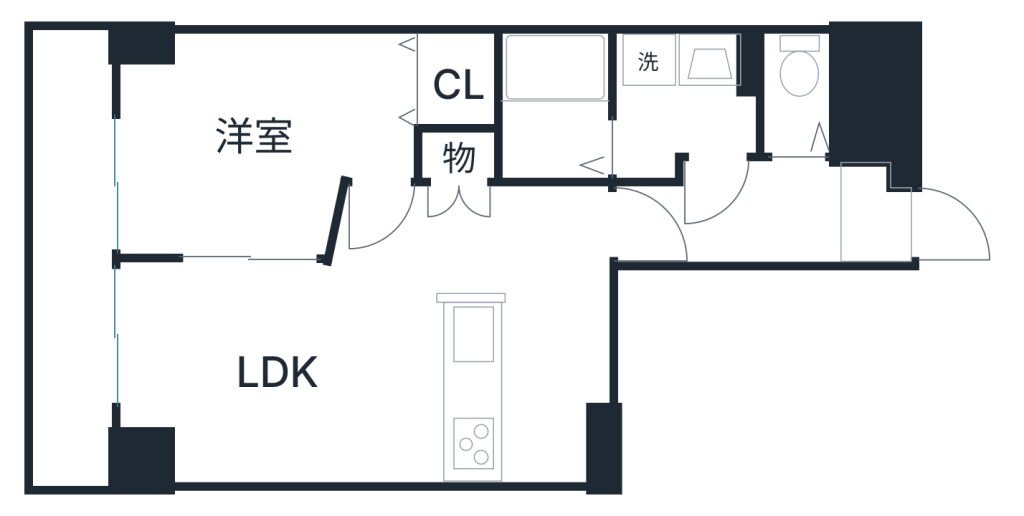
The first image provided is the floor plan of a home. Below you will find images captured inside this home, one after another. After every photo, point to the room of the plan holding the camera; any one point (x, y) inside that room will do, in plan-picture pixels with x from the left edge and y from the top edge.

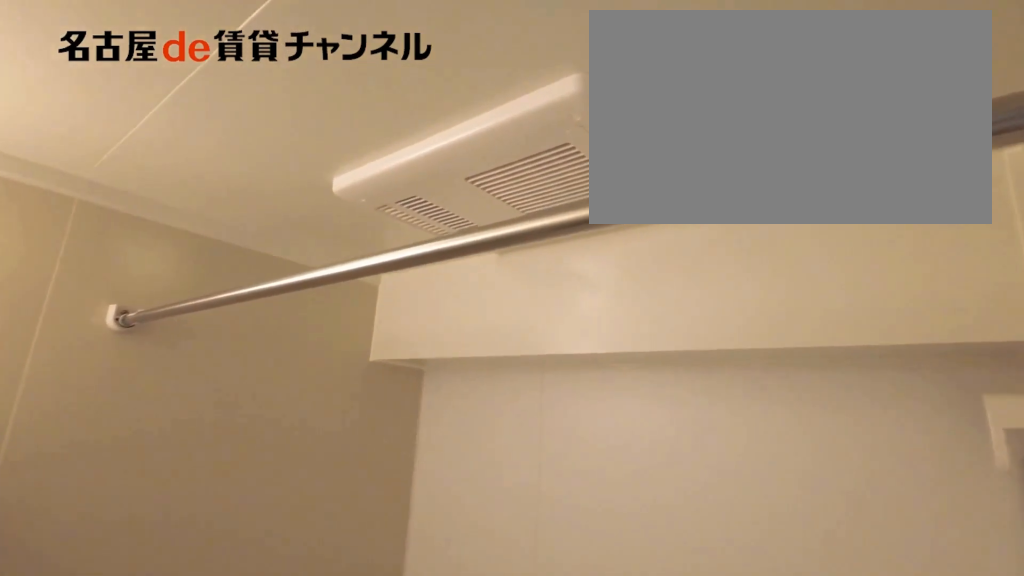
(551, 110)
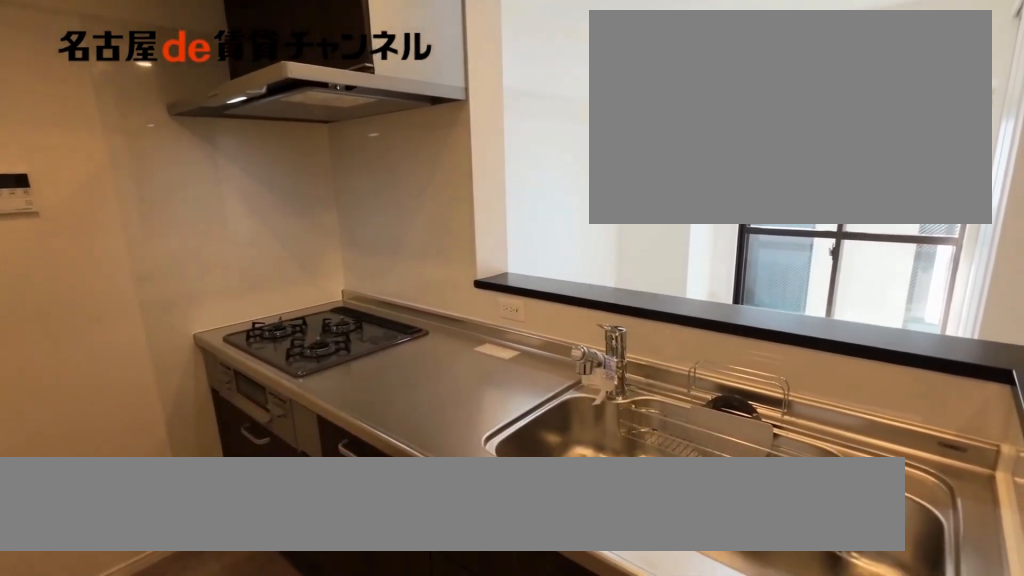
(524, 394)
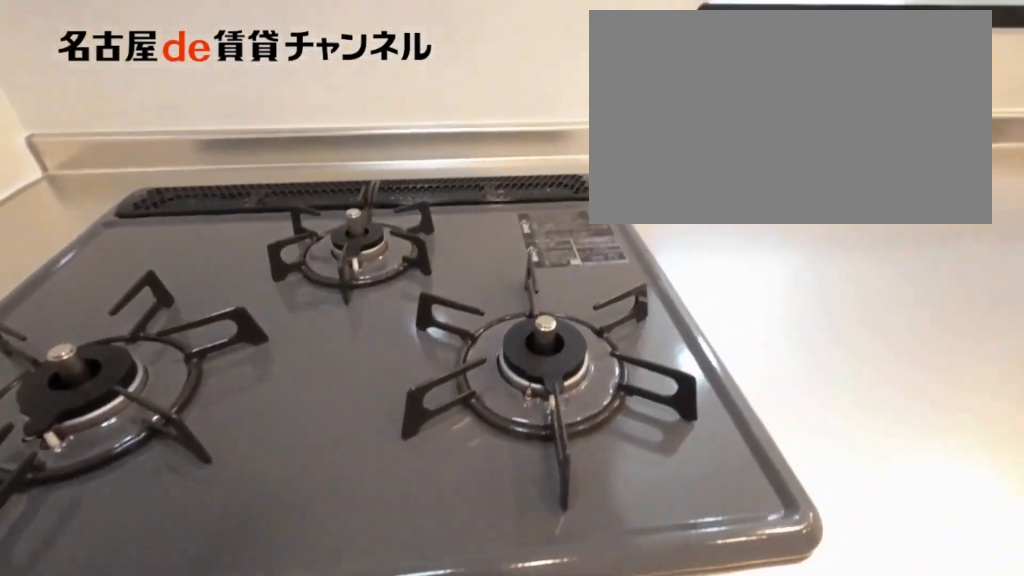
(524, 394)
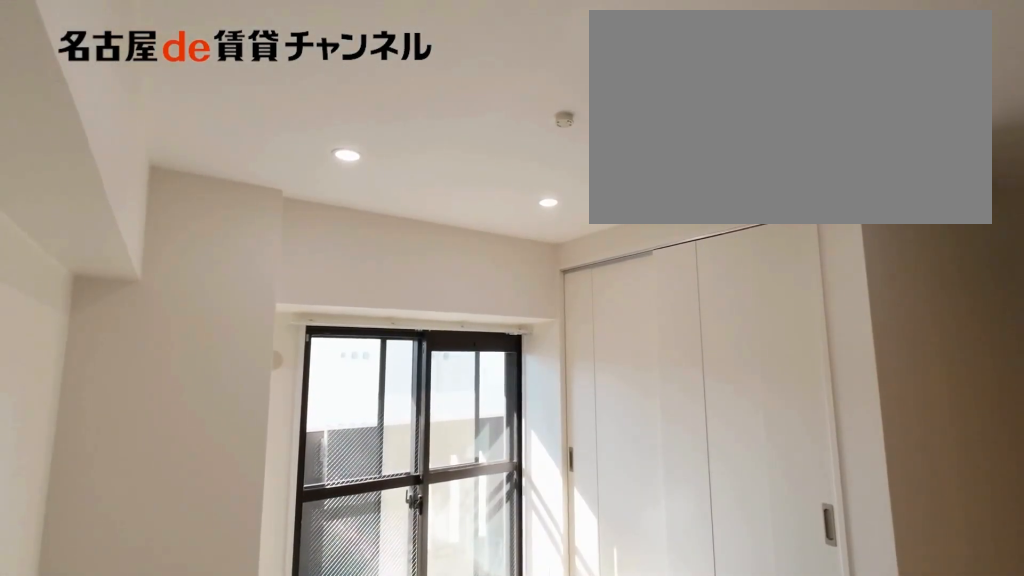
(275, 374)
